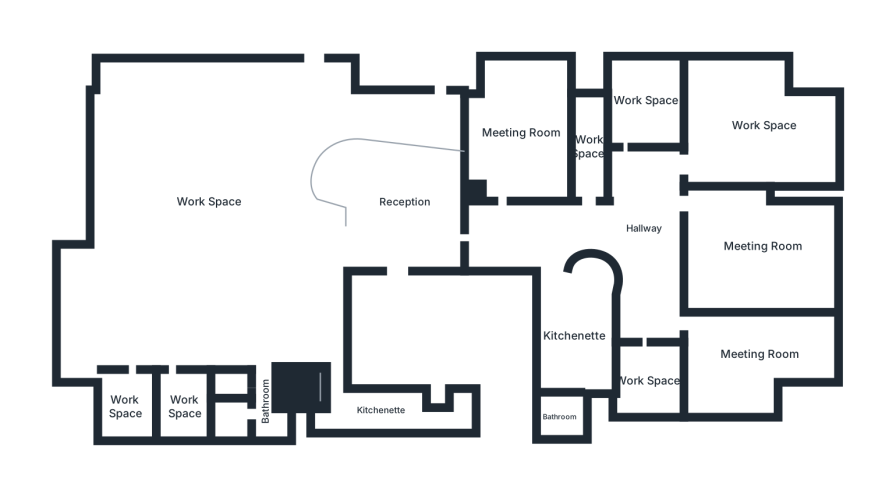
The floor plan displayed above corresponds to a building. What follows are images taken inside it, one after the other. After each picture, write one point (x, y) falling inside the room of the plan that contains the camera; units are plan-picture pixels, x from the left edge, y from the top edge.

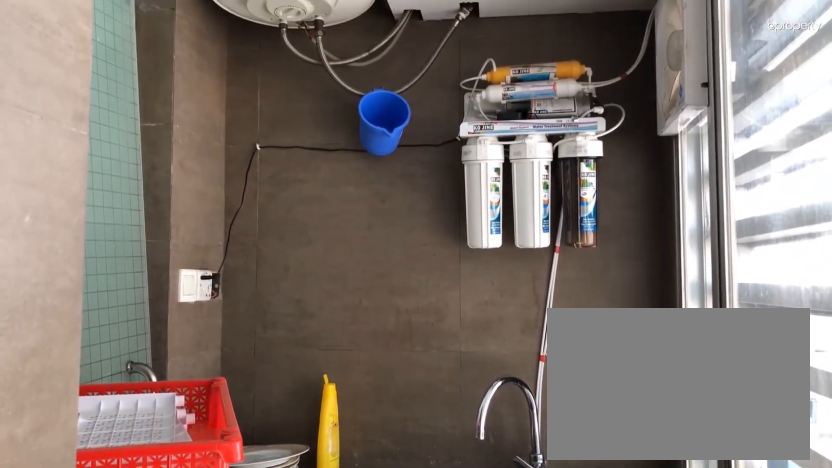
(461, 414)
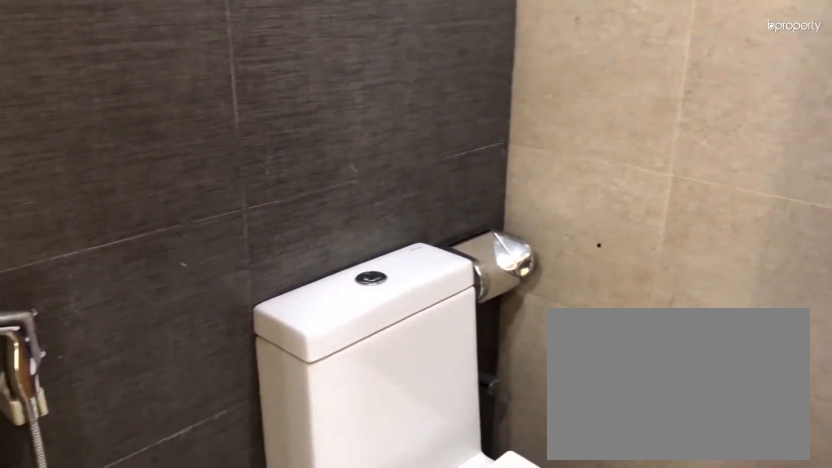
(231, 420)
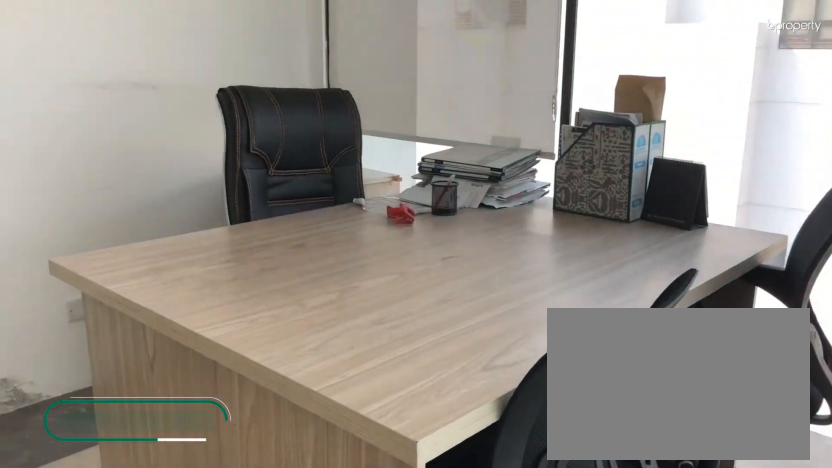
(183, 404)
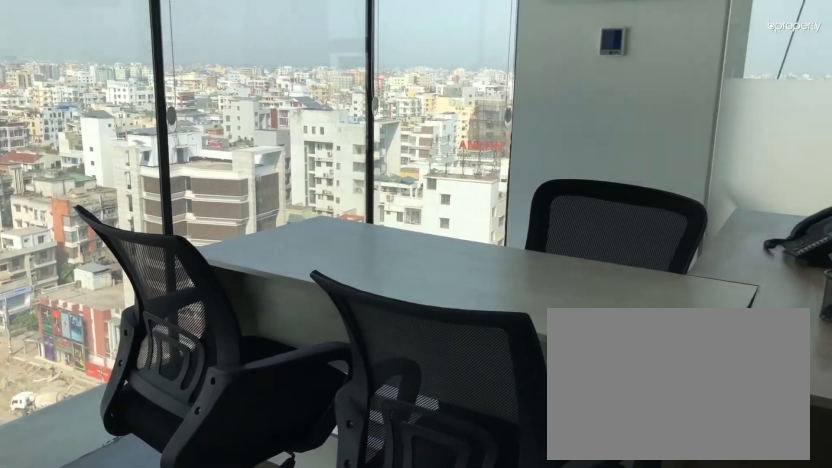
(125, 404)
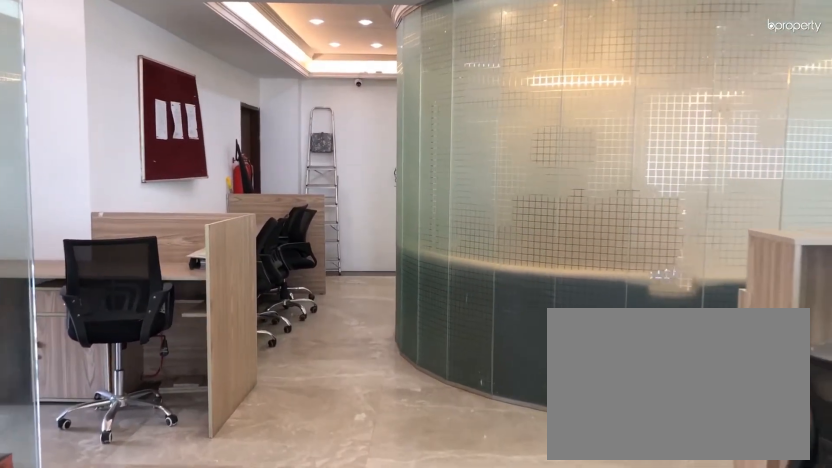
(333, 119)
